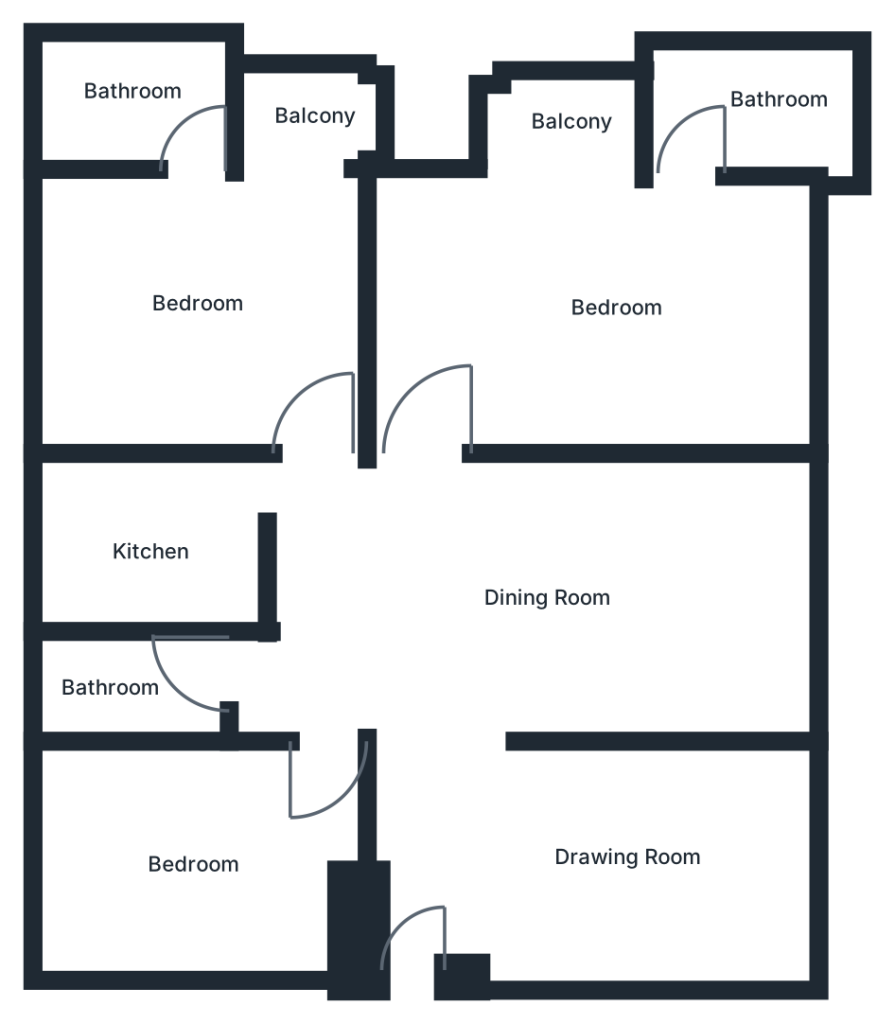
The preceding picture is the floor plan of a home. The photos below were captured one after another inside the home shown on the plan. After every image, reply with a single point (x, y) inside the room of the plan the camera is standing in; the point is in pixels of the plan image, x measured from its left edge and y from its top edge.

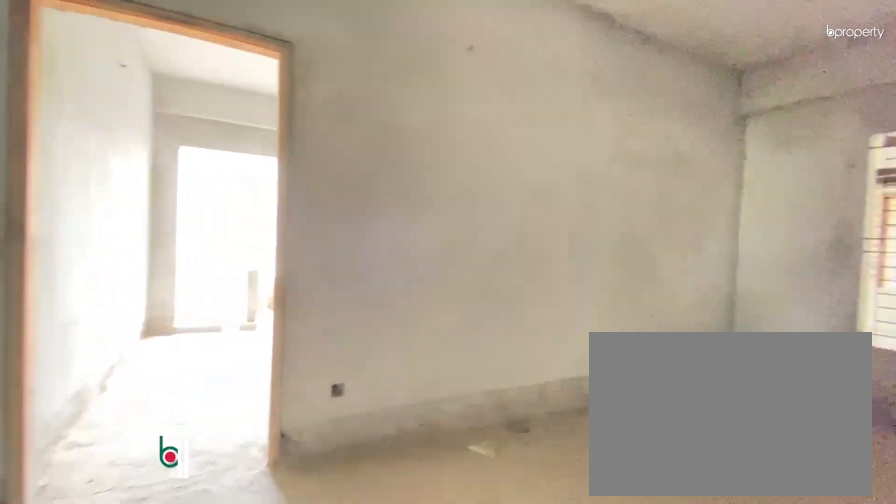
(474, 586)
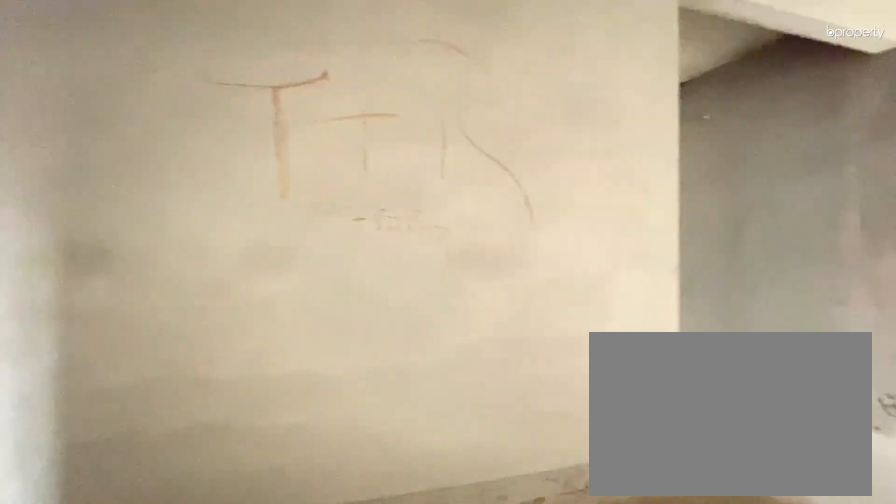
(474, 586)
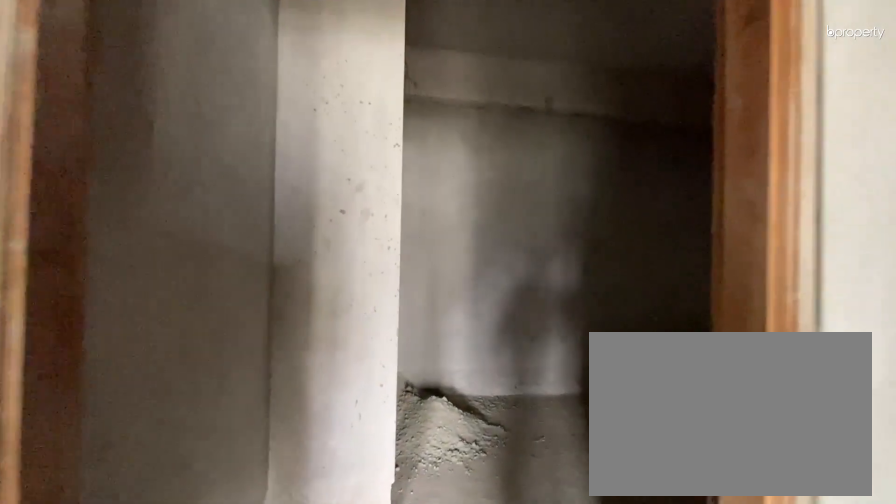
(242, 828)
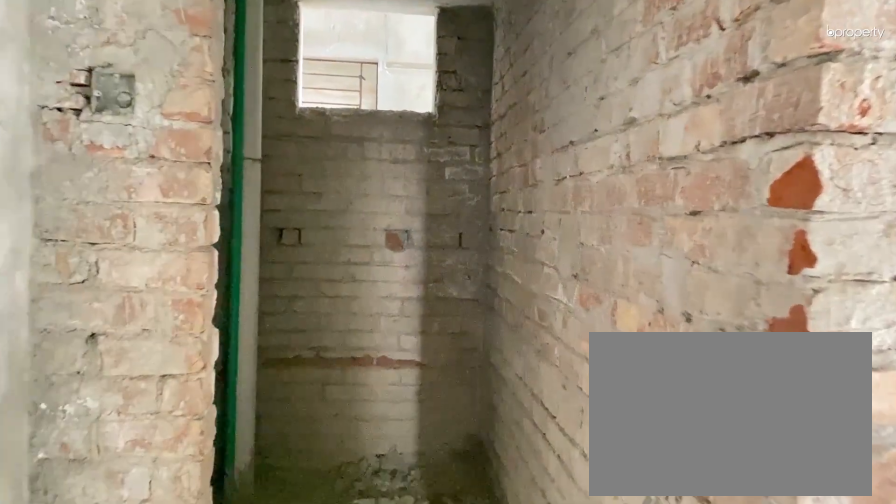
(286, 728)
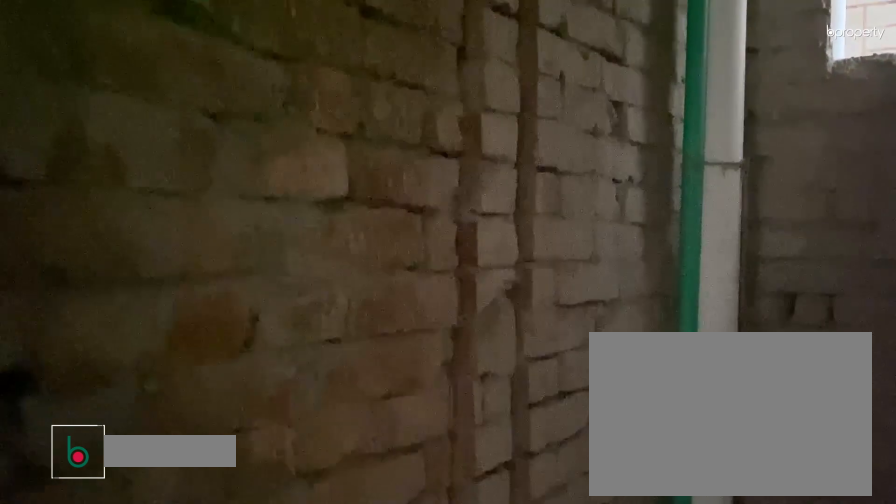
(130, 688)
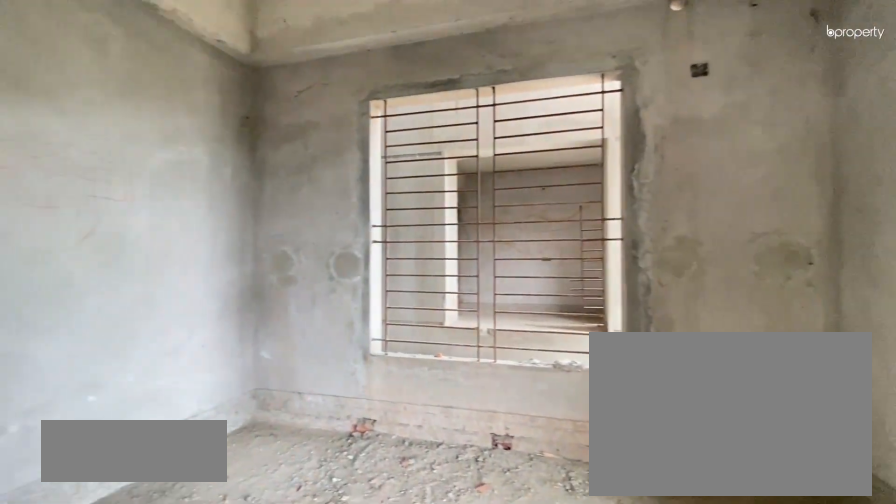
(201, 290)
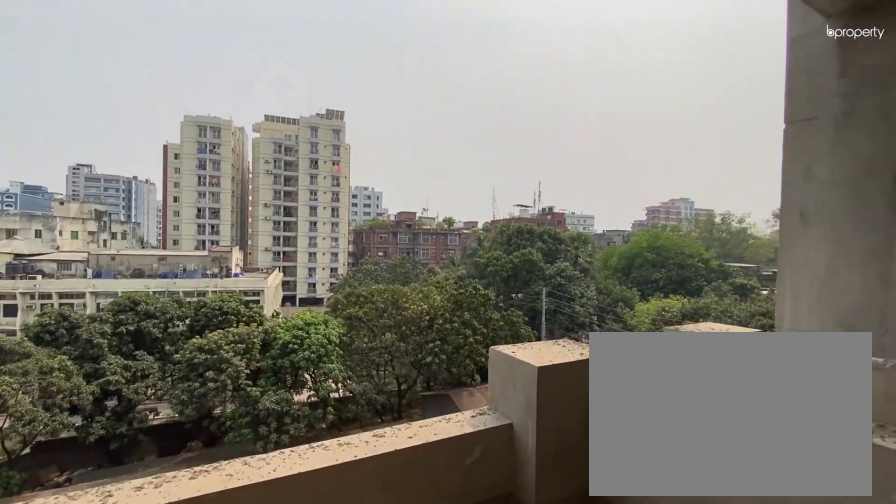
(297, 114)
